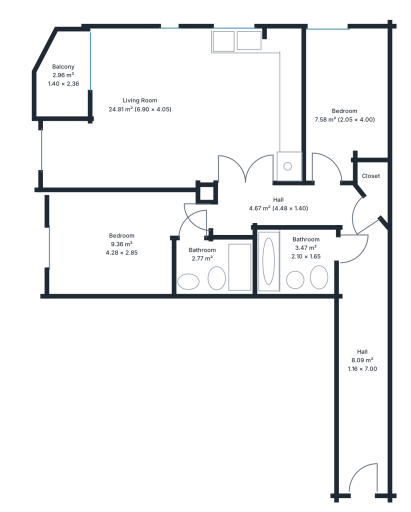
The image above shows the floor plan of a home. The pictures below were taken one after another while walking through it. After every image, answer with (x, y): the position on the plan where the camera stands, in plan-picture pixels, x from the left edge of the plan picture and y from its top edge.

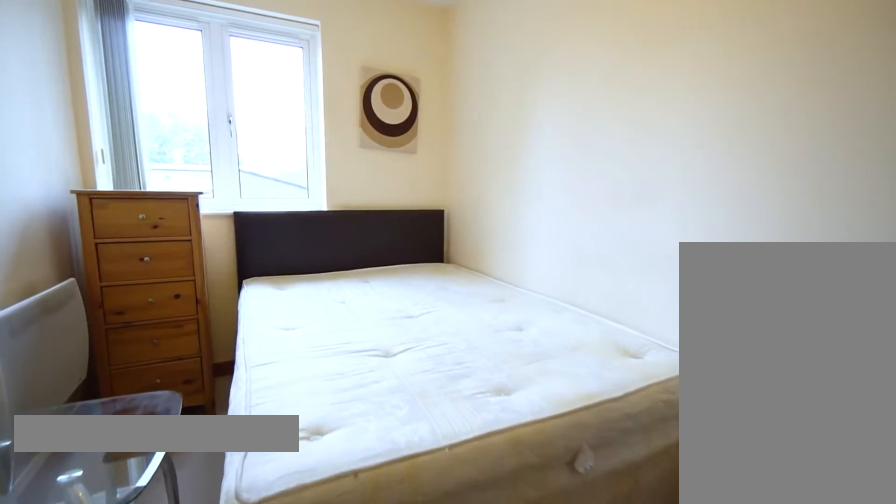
(331, 134)
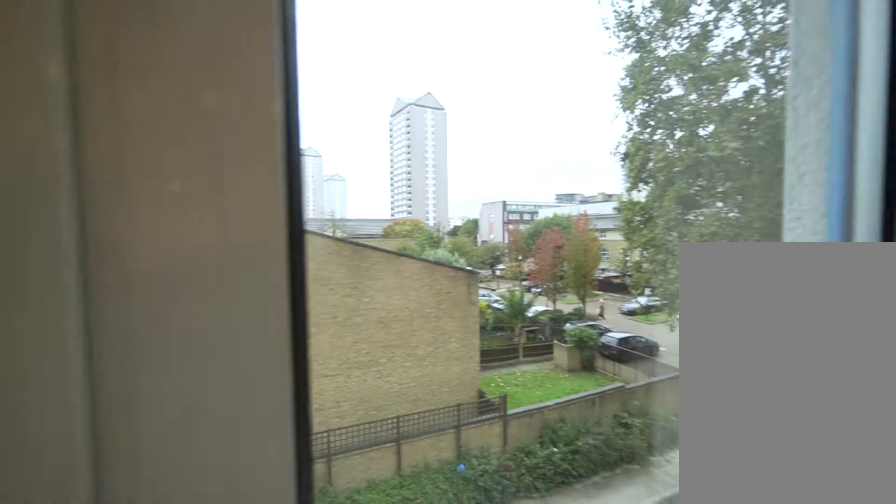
(331, 48)
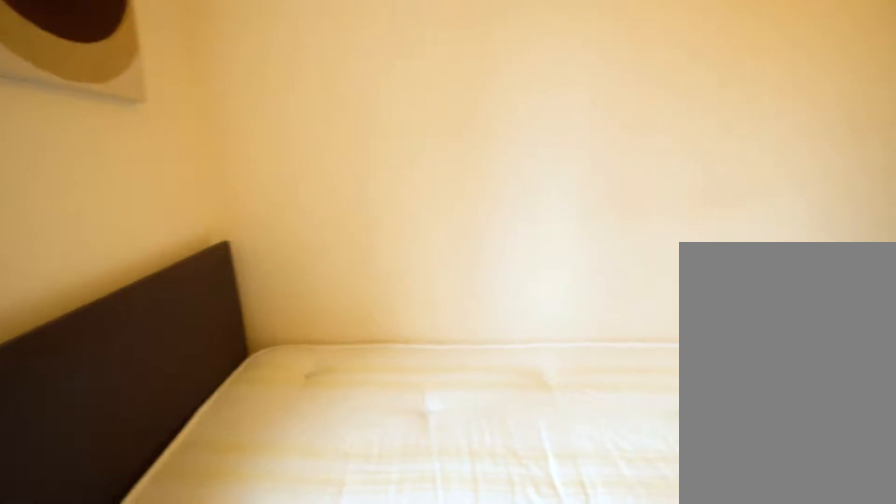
(331, 56)
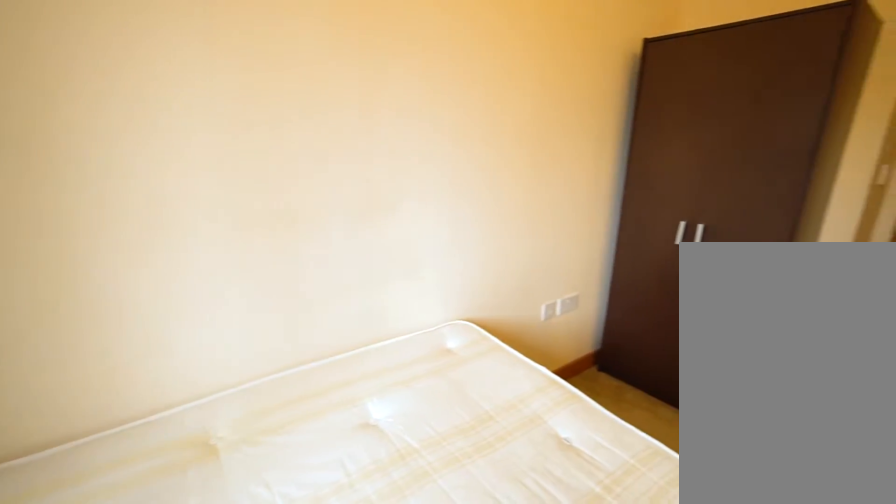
(331, 56)
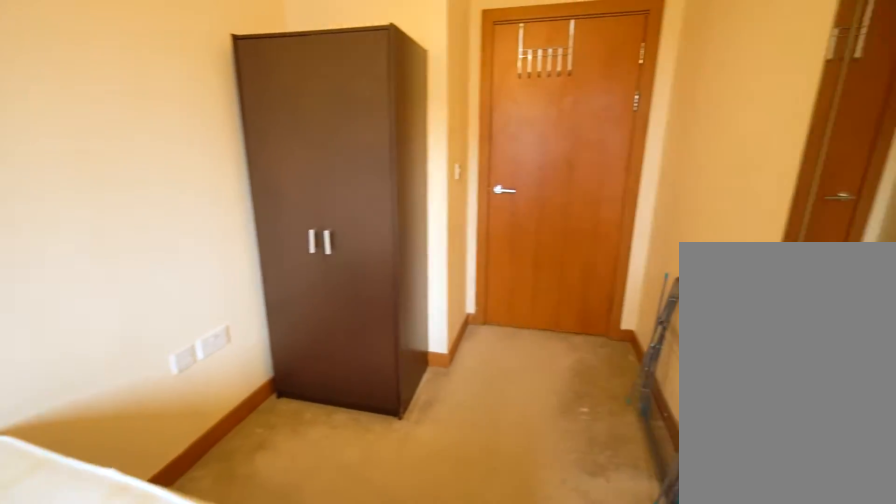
(331, 56)
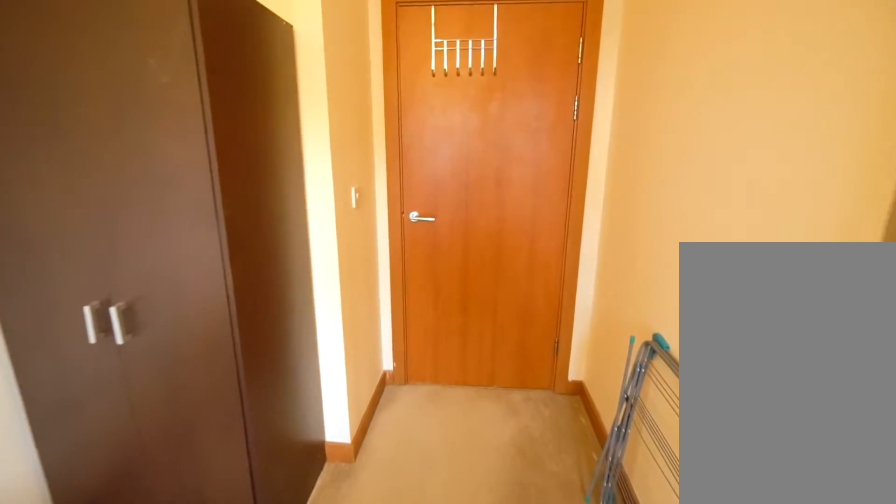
(331, 69)
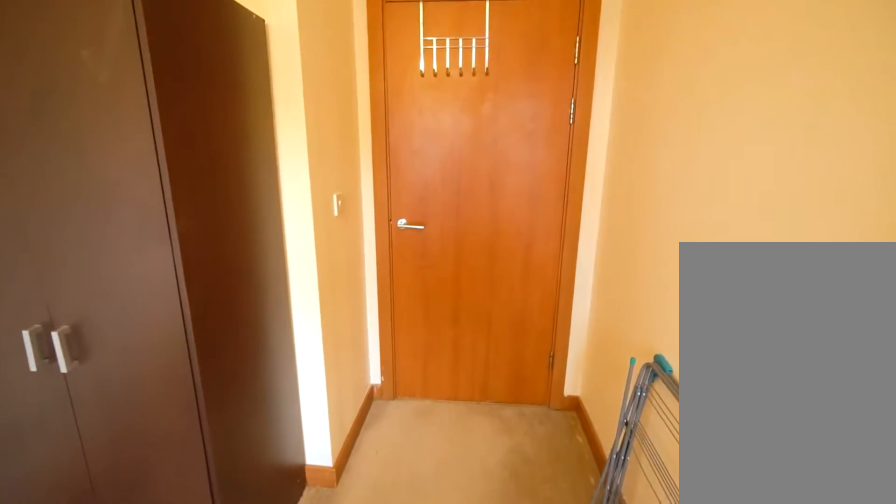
(331, 82)
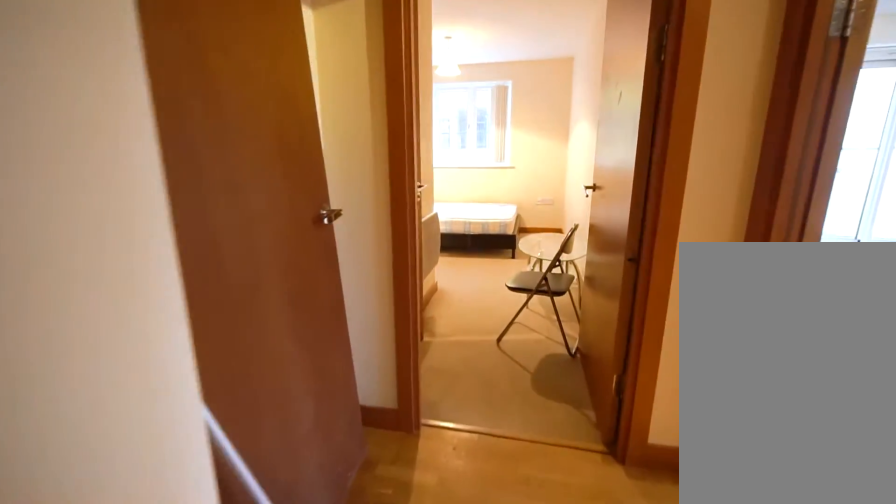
(266, 202)
